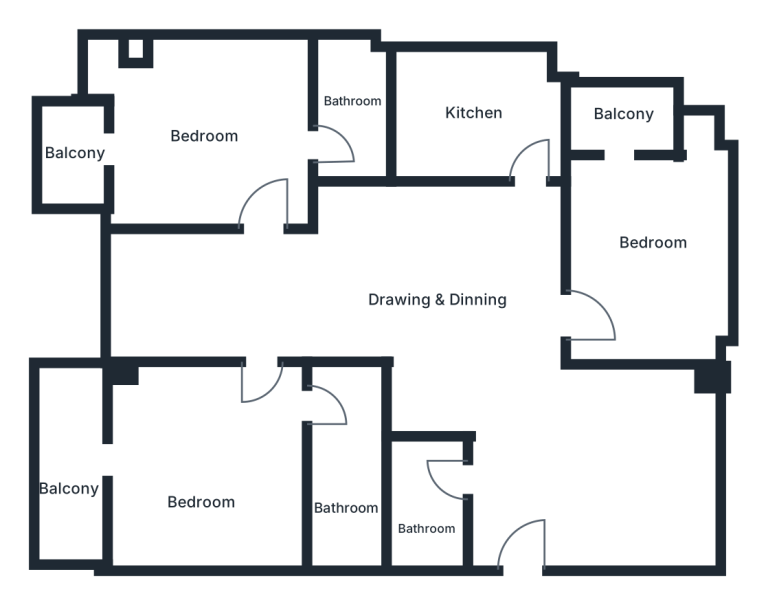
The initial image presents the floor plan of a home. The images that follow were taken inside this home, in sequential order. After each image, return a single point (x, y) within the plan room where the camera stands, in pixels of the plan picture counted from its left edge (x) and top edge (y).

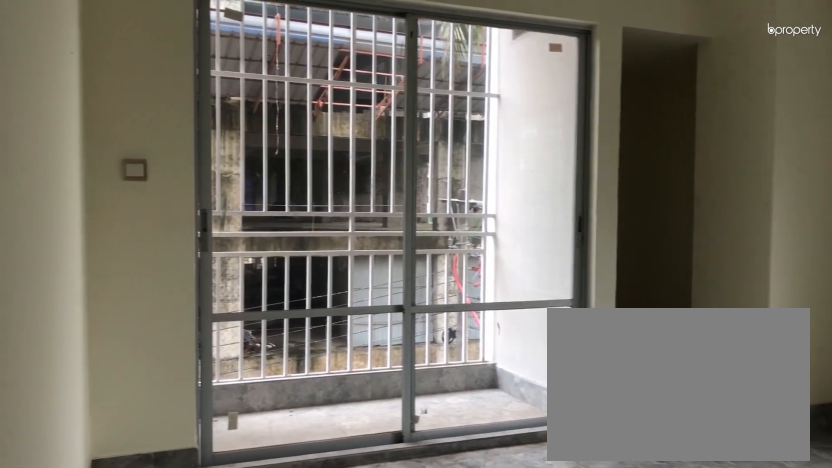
(205, 139)
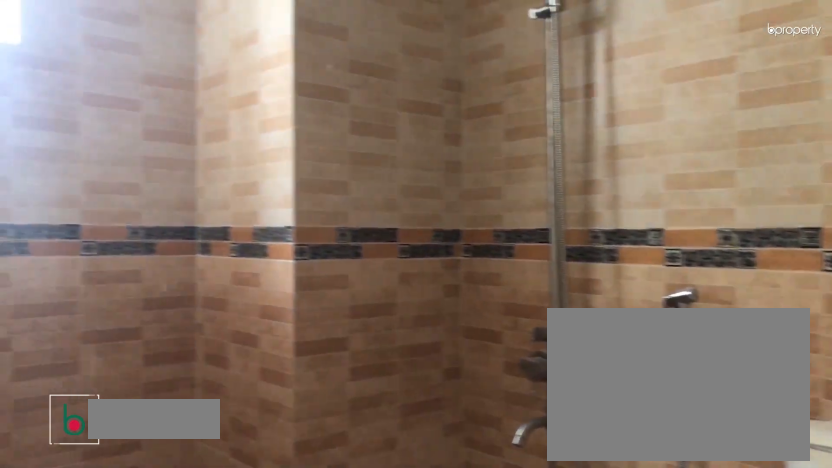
(350, 114)
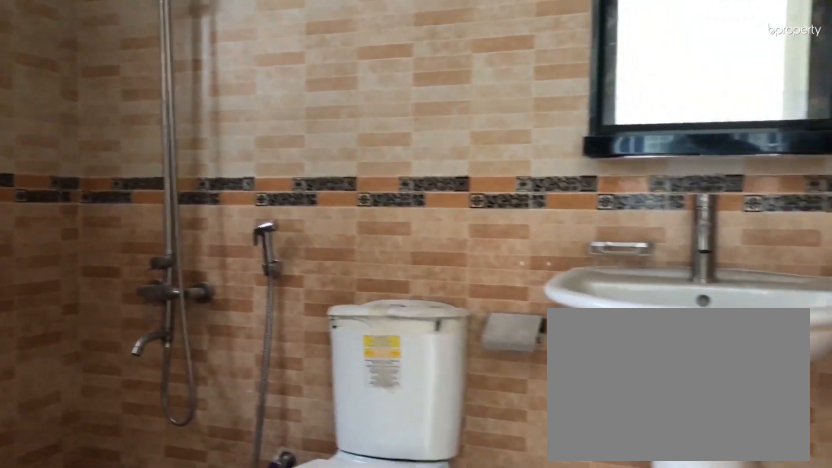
(350, 114)
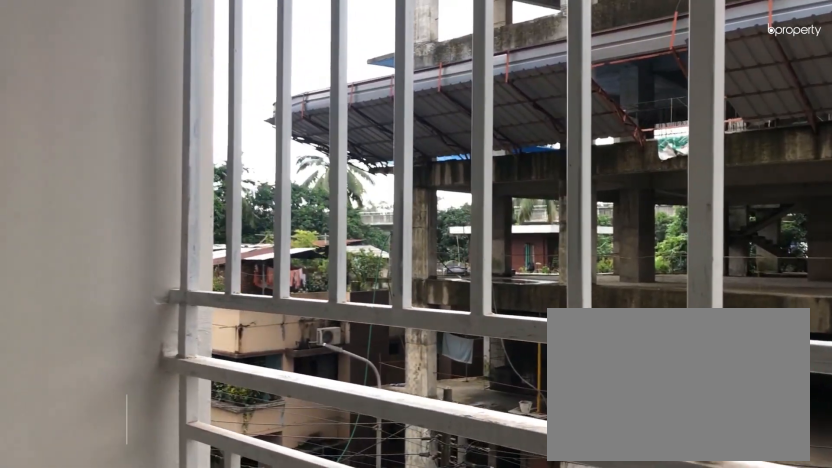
(76, 152)
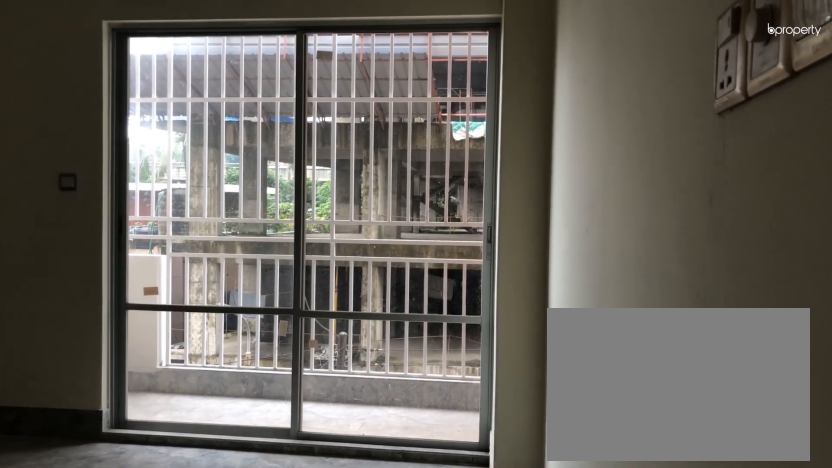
(202, 462)
